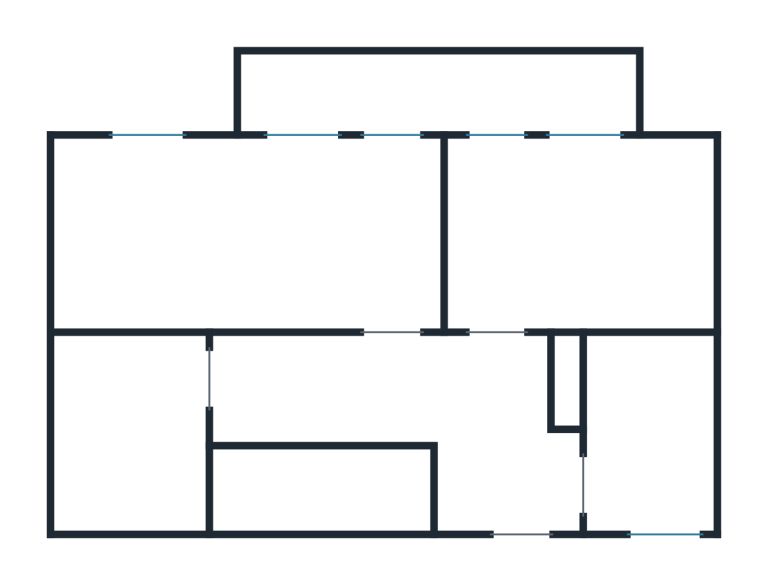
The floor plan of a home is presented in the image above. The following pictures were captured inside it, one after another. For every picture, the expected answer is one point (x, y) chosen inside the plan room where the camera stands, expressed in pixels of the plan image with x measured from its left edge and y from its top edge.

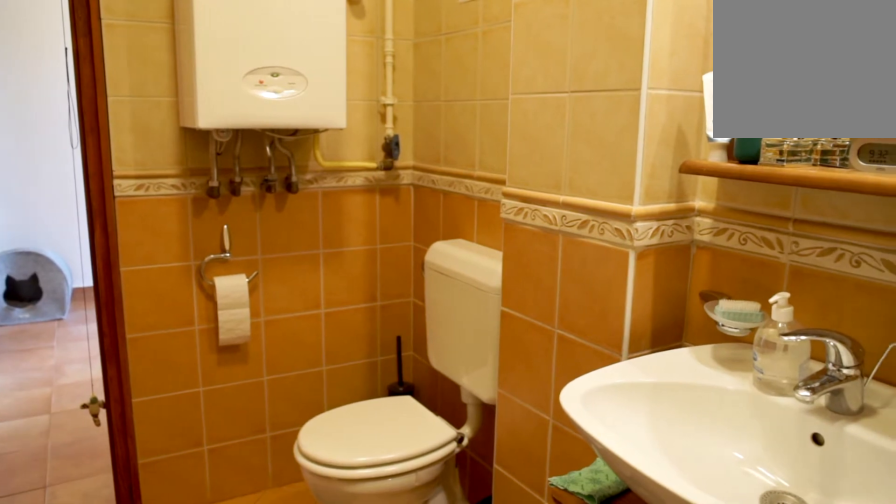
(127, 401)
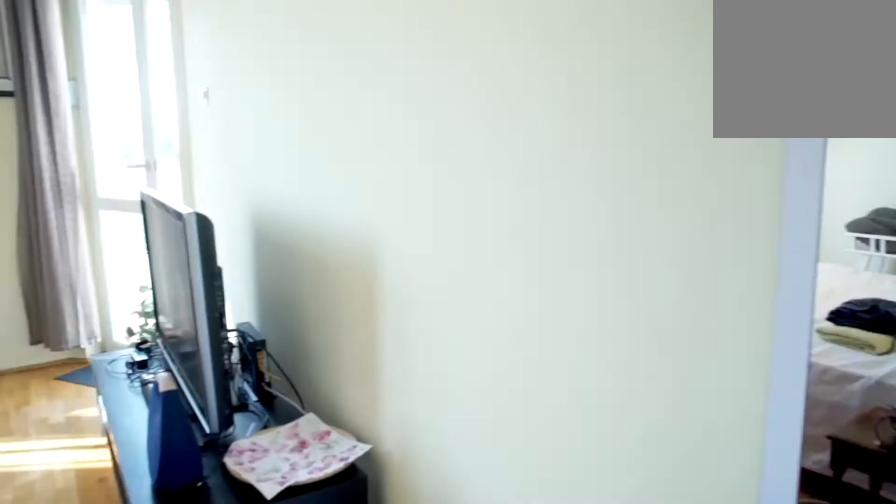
(346, 384)
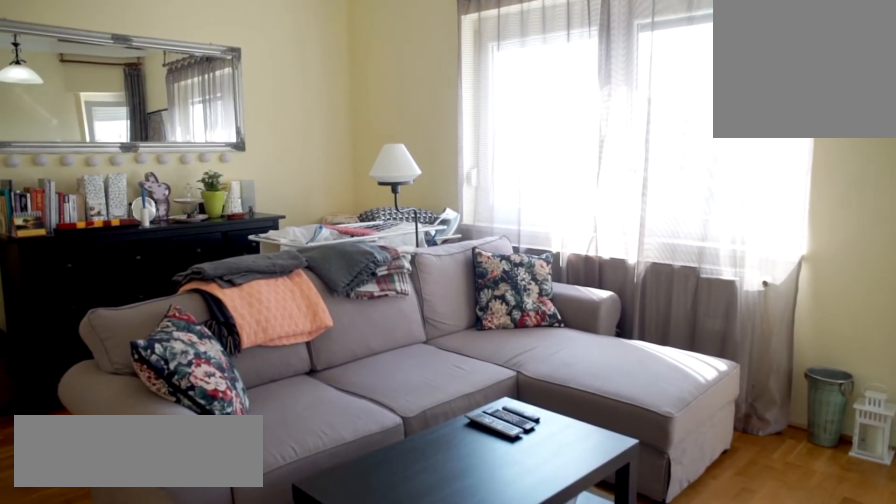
(248, 239)
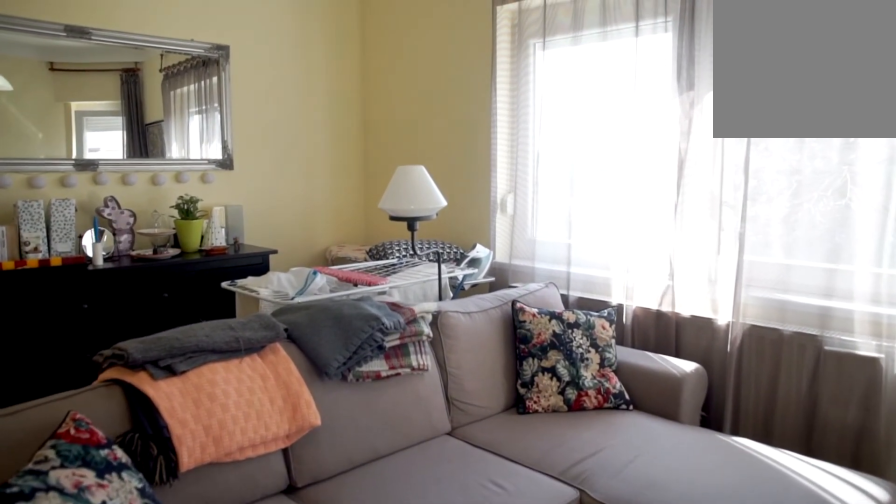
(248, 239)
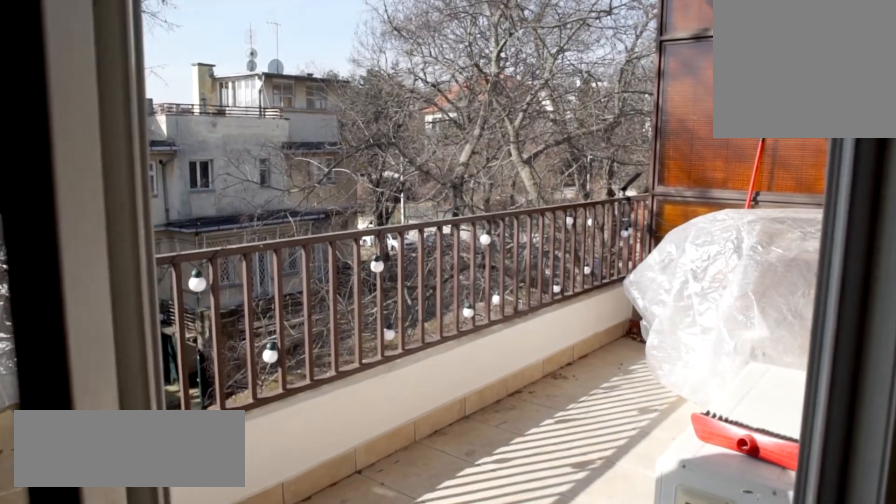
(431, 96)
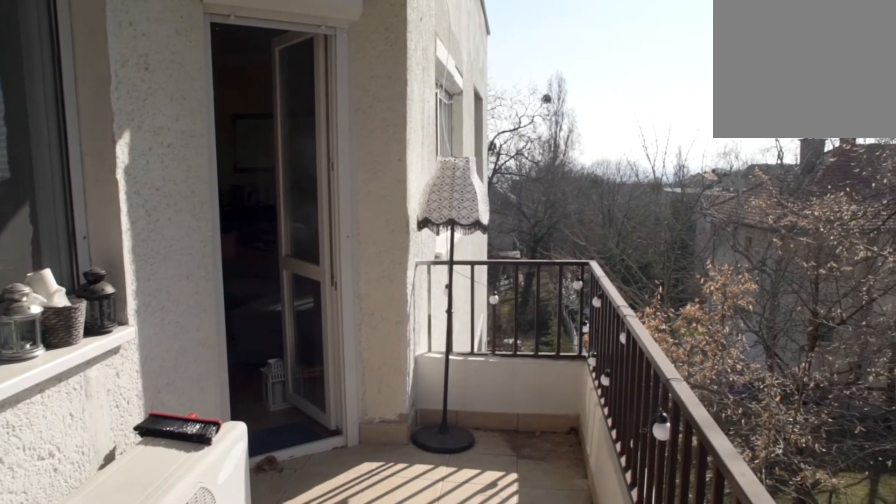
(431, 96)
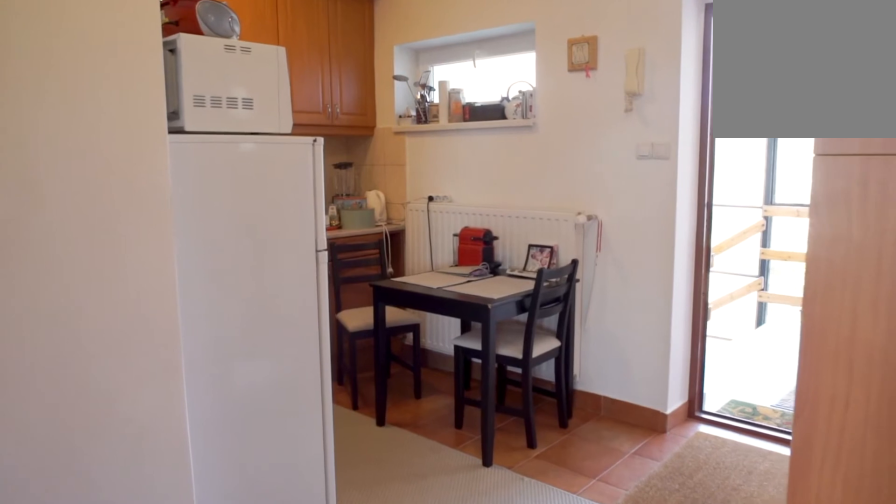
(433, 390)
